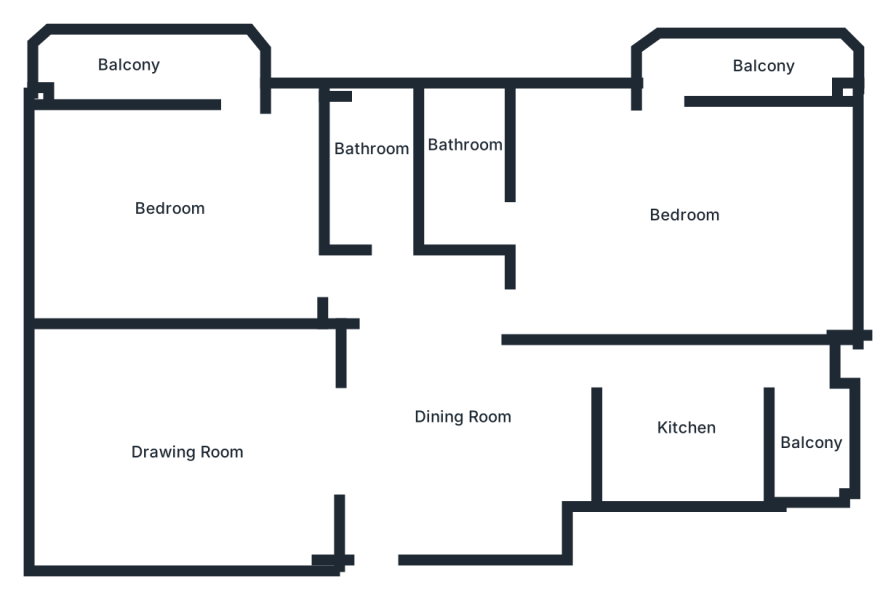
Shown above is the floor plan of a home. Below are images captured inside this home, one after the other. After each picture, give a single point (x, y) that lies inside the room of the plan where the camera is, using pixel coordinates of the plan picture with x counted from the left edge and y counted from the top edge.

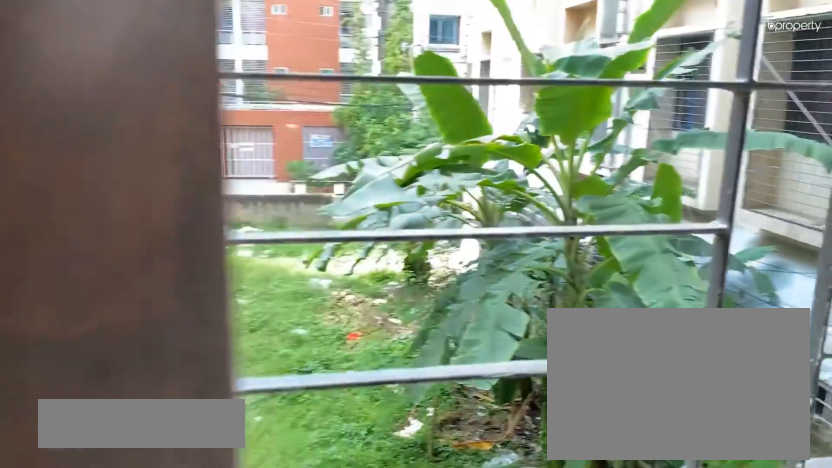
(734, 60)
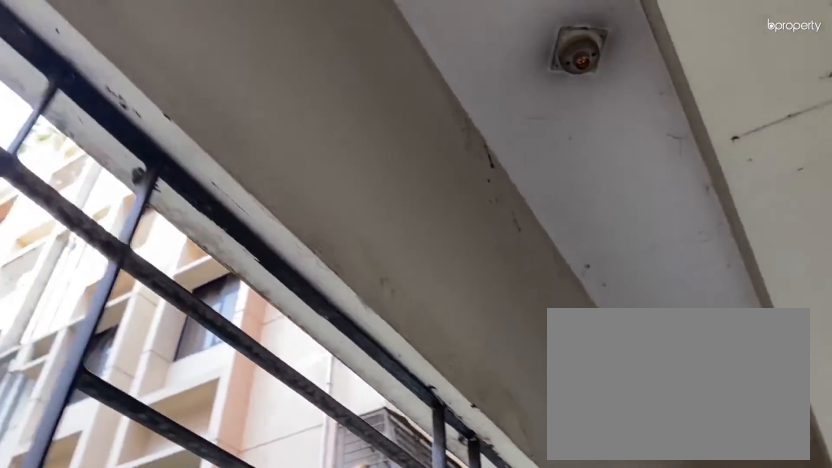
(734, 60)
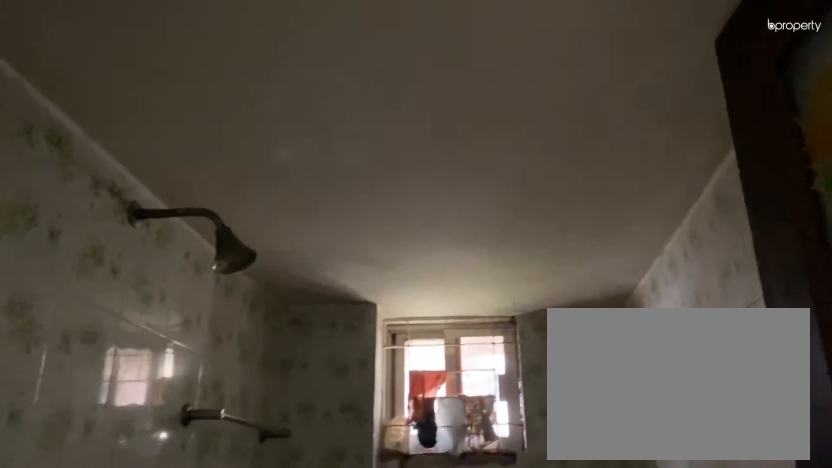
(362, 155)
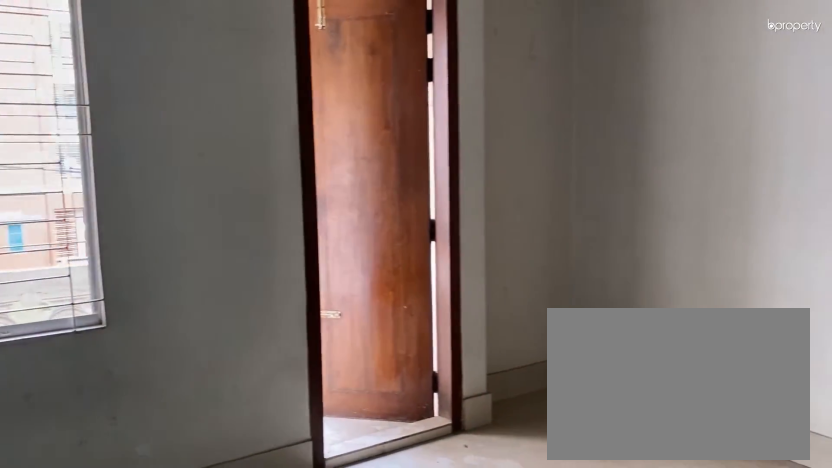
(158, 195)
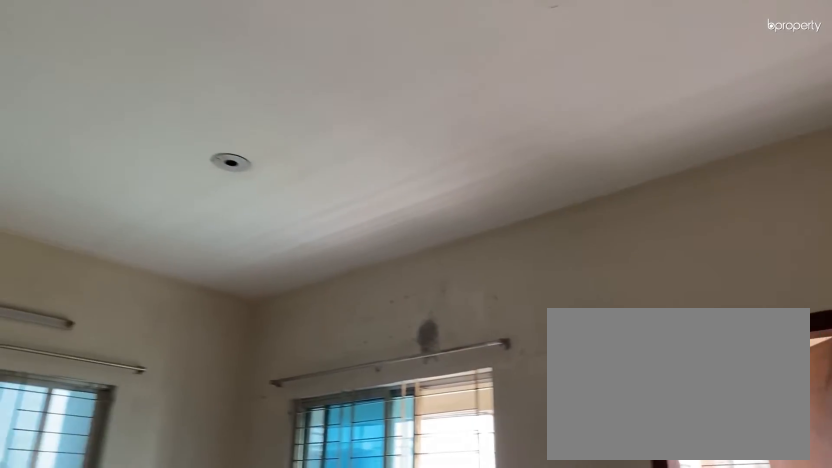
(158, 195)
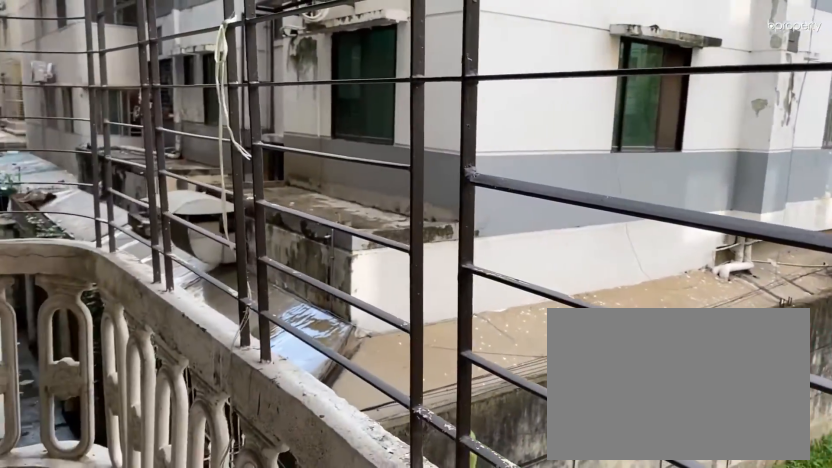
(142, 62)
